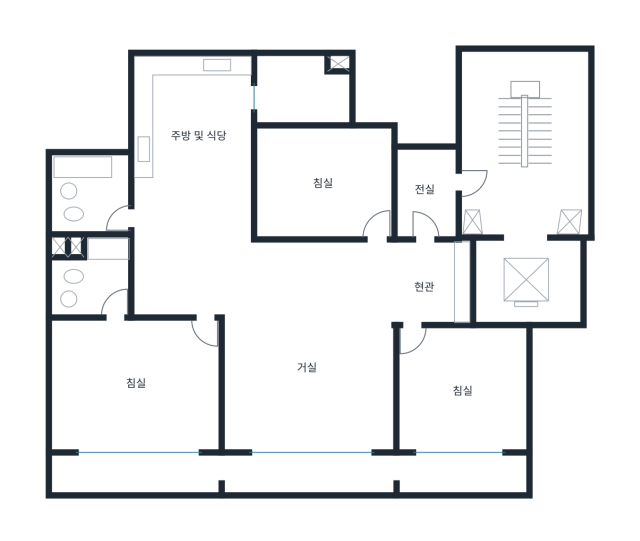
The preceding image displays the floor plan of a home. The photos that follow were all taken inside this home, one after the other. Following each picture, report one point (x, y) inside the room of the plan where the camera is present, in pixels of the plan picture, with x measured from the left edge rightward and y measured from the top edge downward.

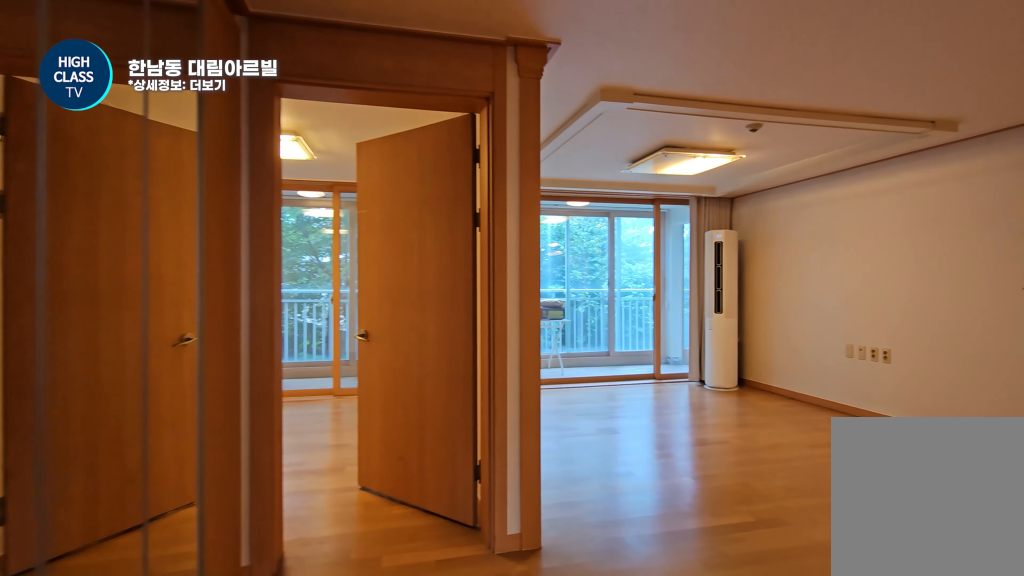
(432, 281)
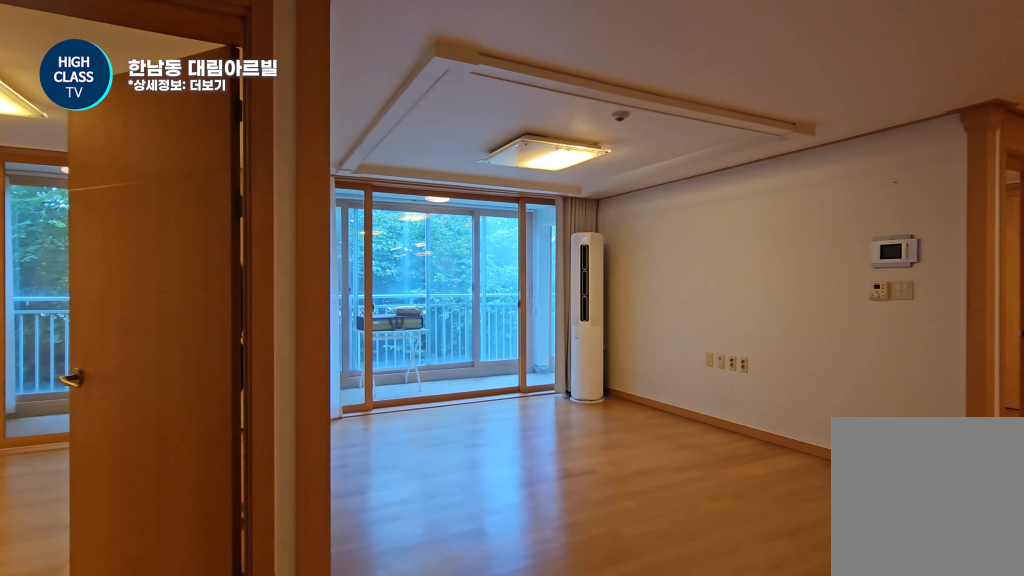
(432, 281)
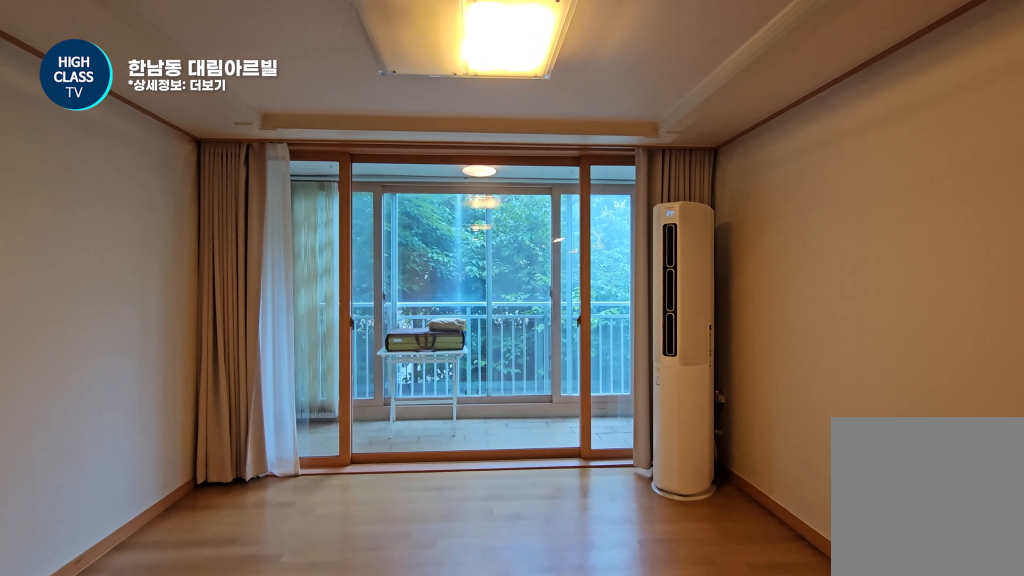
(307, 345)
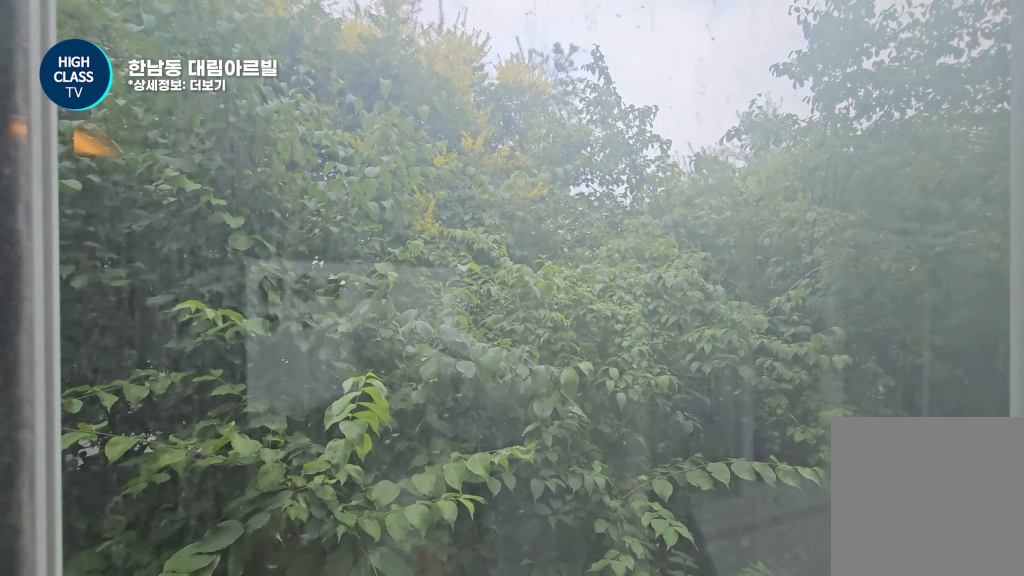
(290, 470)
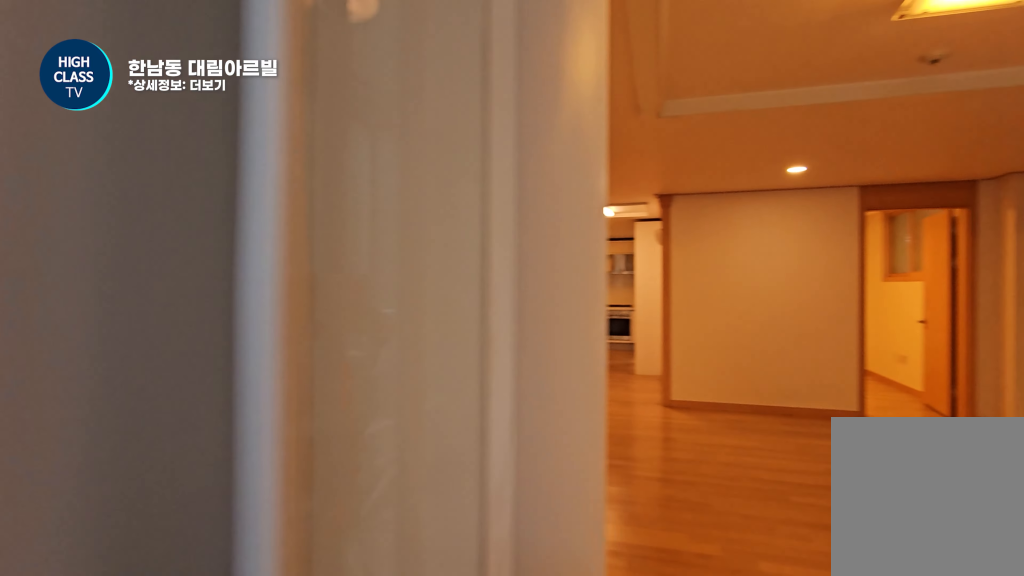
(290, 470)
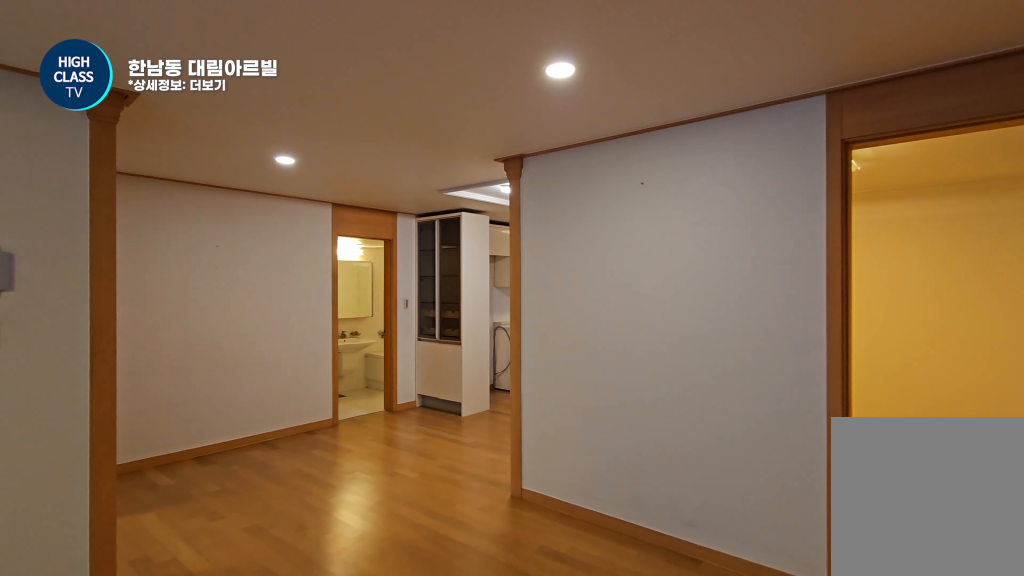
(307, 345)
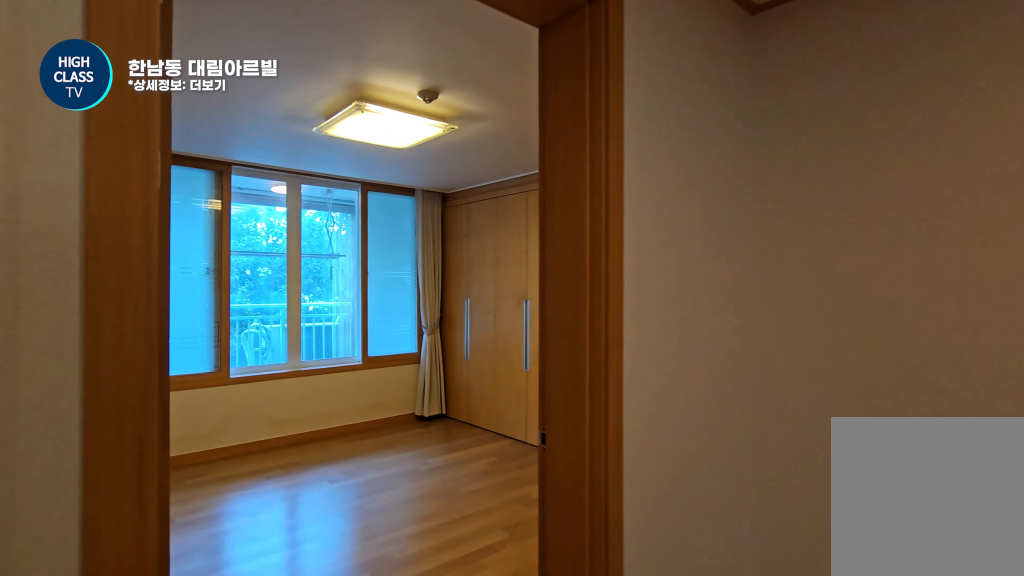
(181, 276)
